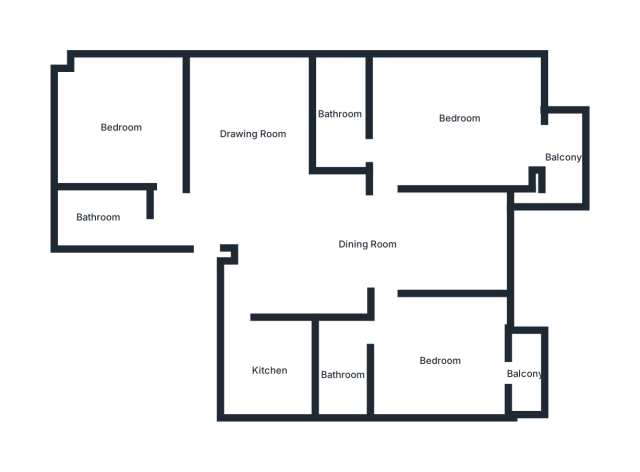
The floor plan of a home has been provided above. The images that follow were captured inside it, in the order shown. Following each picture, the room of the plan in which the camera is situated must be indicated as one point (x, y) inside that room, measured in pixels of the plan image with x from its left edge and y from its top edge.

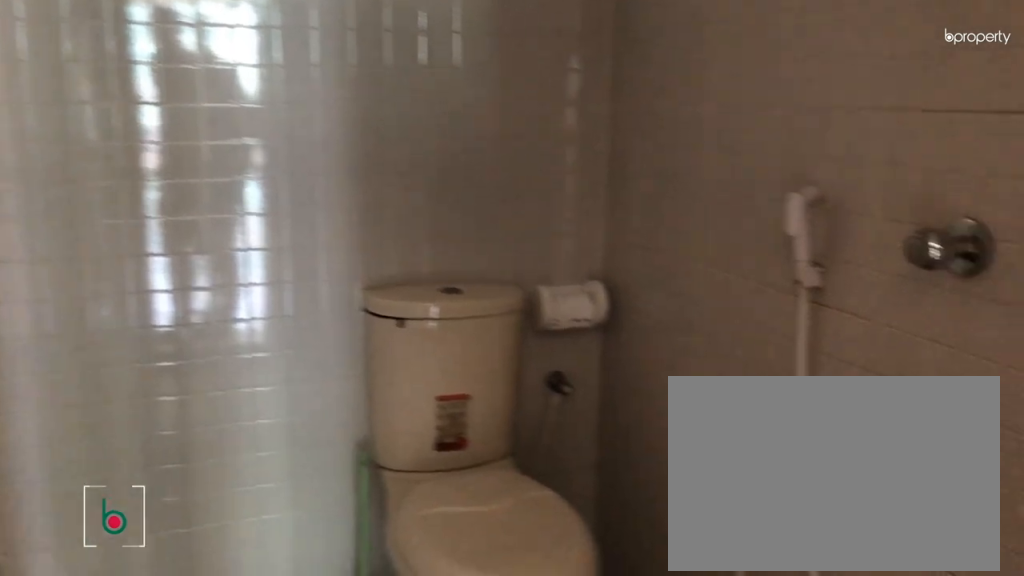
(98, 216)
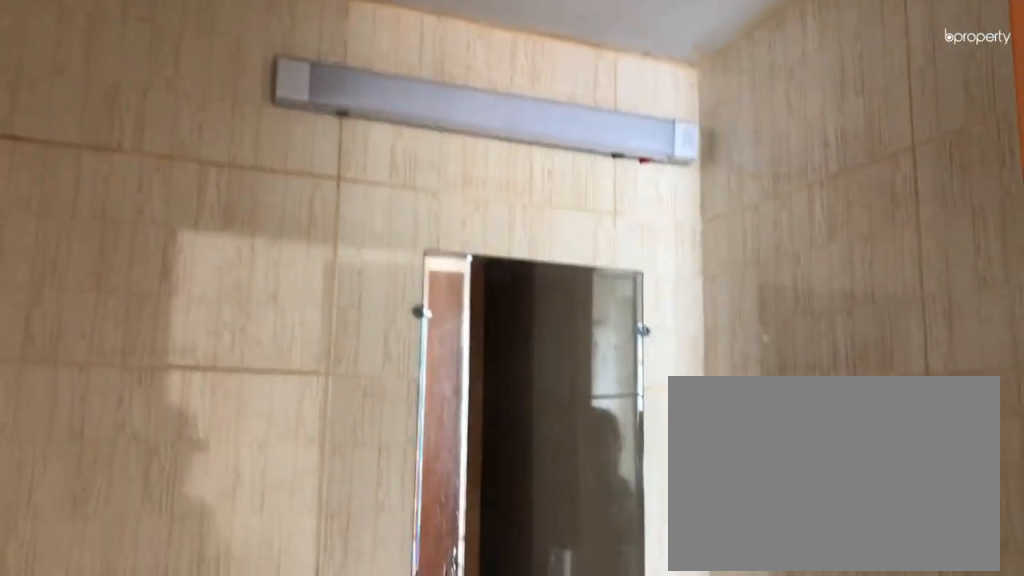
(343, 375)
